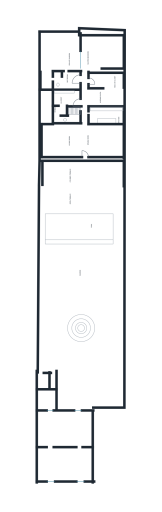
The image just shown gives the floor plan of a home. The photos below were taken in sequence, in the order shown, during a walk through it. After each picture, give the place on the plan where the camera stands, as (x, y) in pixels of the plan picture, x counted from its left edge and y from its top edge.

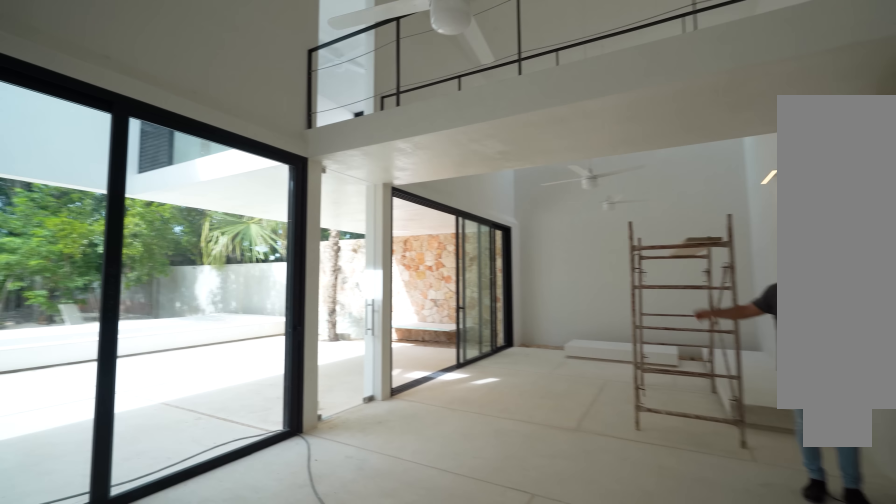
(106, 126)
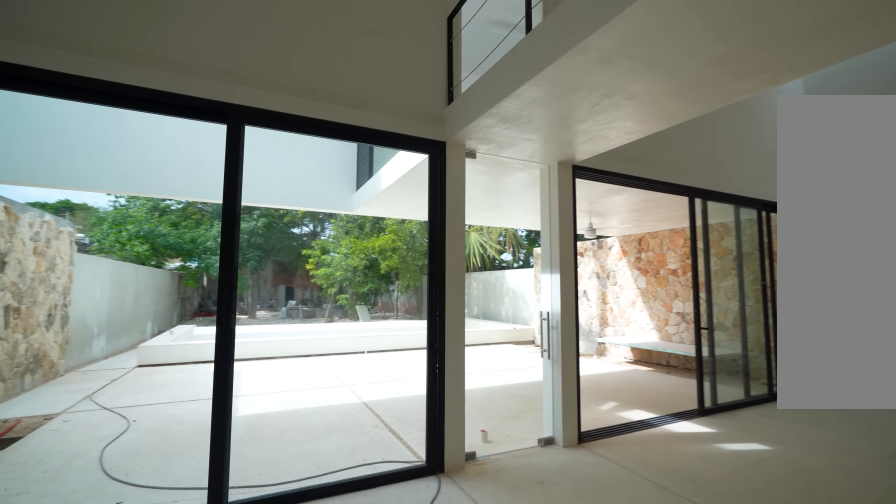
(106, 131)
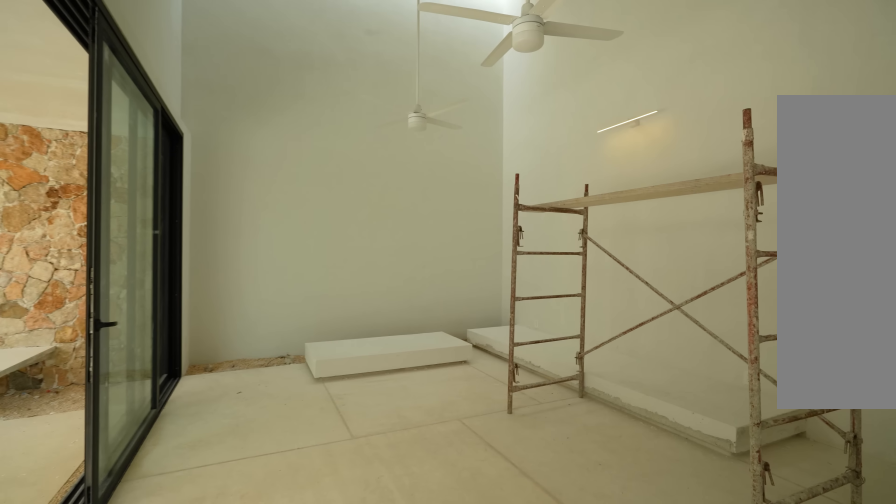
(82, 149)
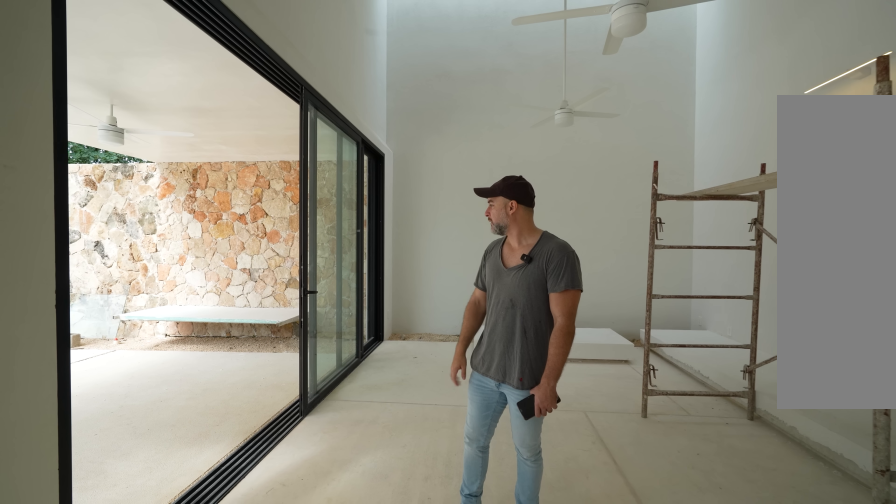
(67, 151)
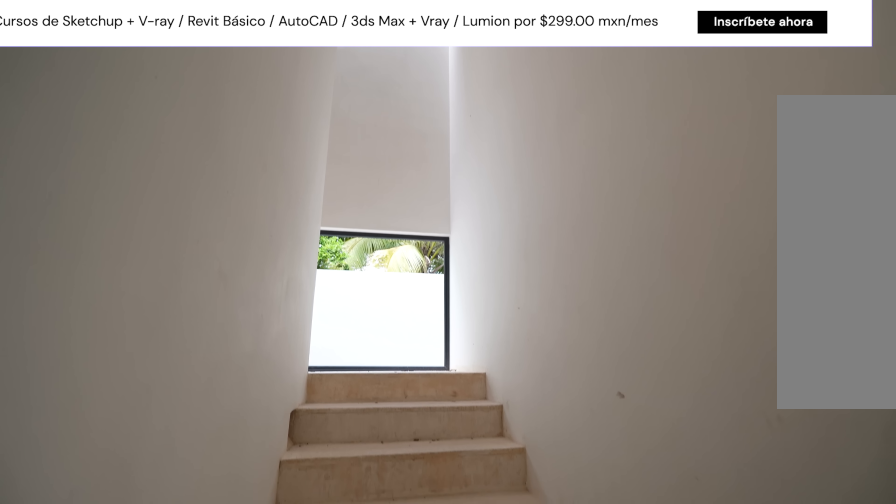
(82, 116)
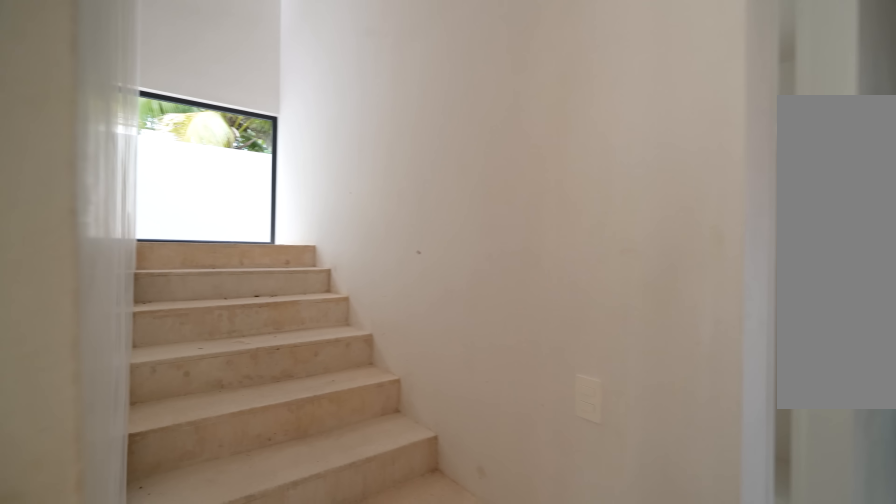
(82, 112)
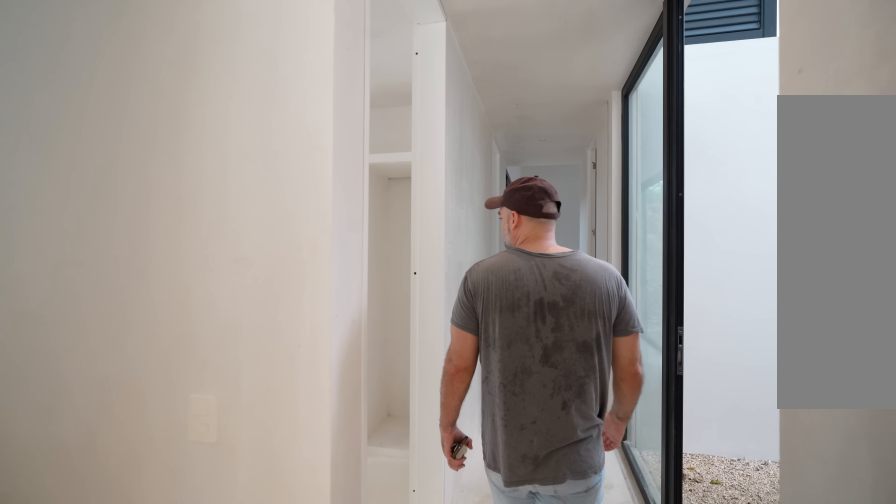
(82, 111)
